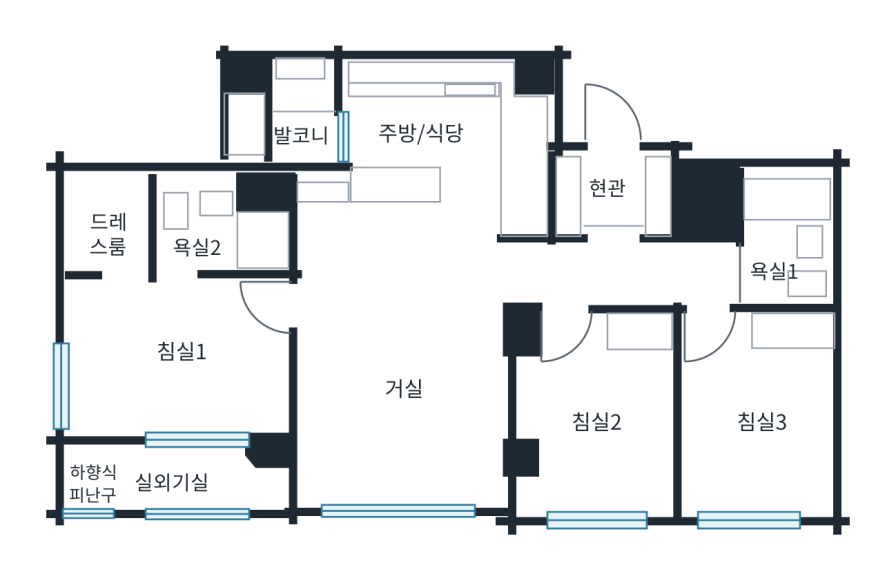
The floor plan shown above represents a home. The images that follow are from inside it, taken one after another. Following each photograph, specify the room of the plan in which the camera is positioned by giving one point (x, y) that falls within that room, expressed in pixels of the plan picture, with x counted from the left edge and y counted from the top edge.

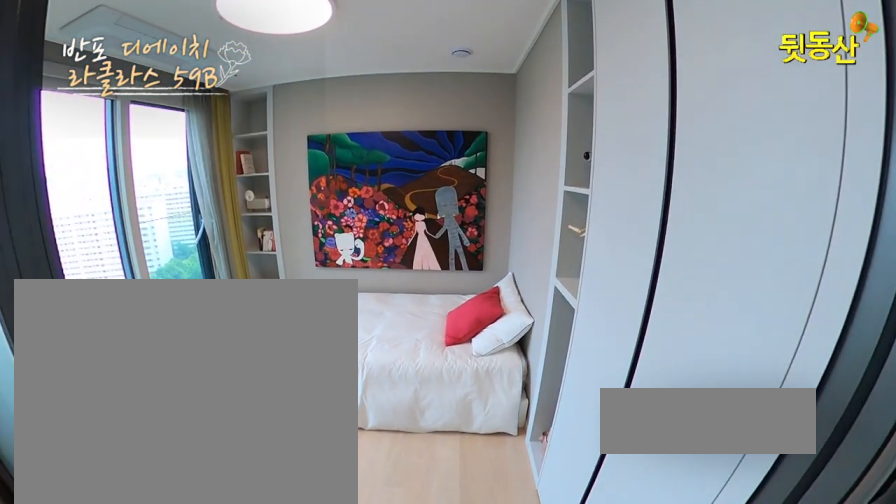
(621, 421)
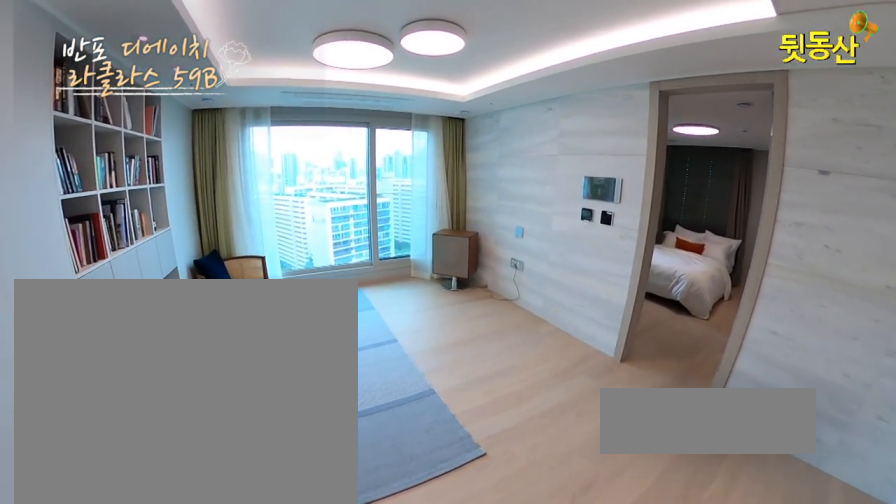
(402, 392)
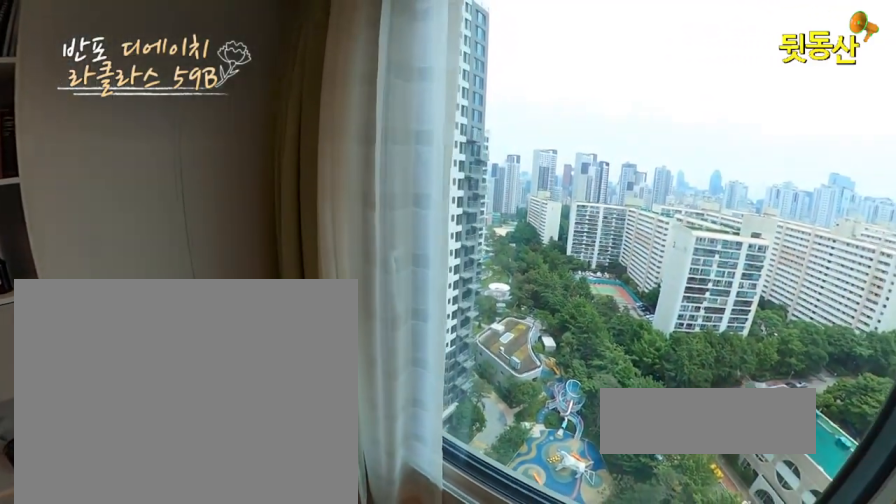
(402, 390)
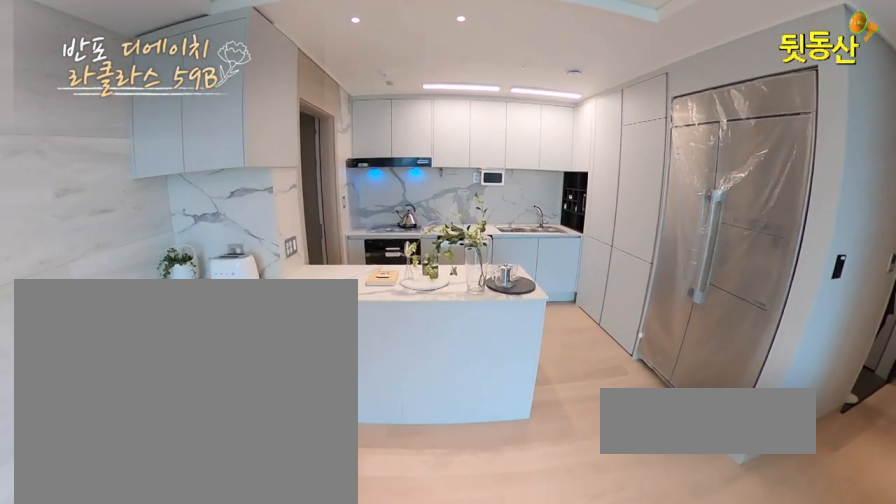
(452, 162)
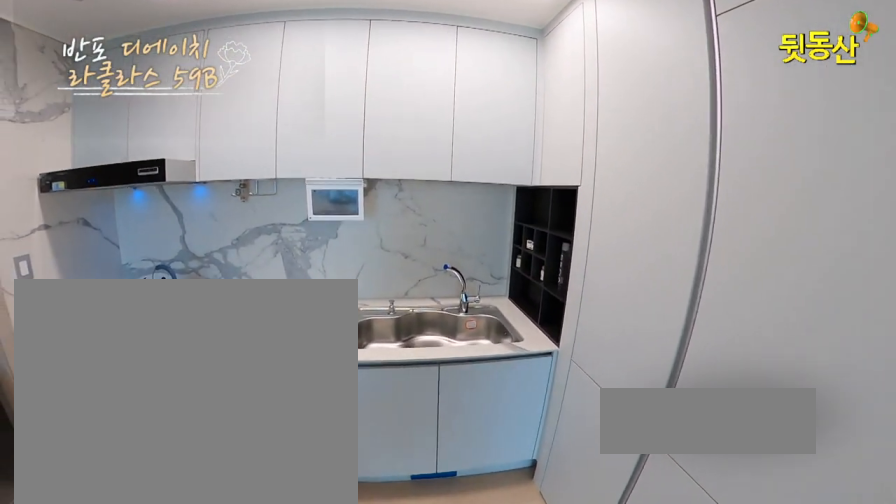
(452, 162)
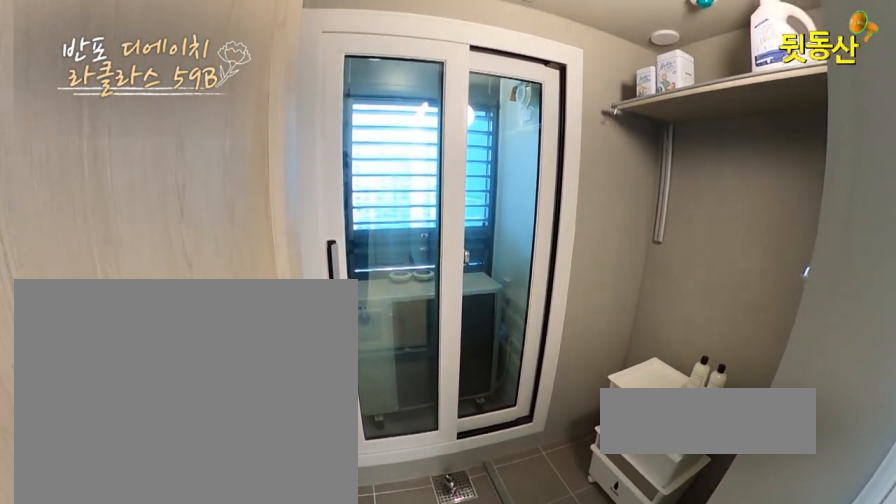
(296, 117)
